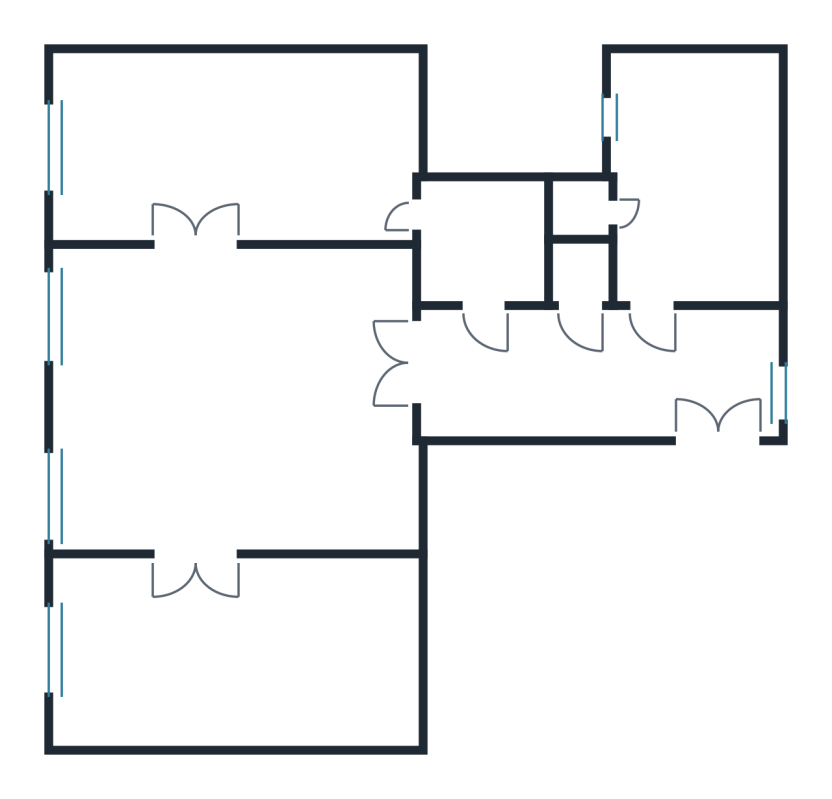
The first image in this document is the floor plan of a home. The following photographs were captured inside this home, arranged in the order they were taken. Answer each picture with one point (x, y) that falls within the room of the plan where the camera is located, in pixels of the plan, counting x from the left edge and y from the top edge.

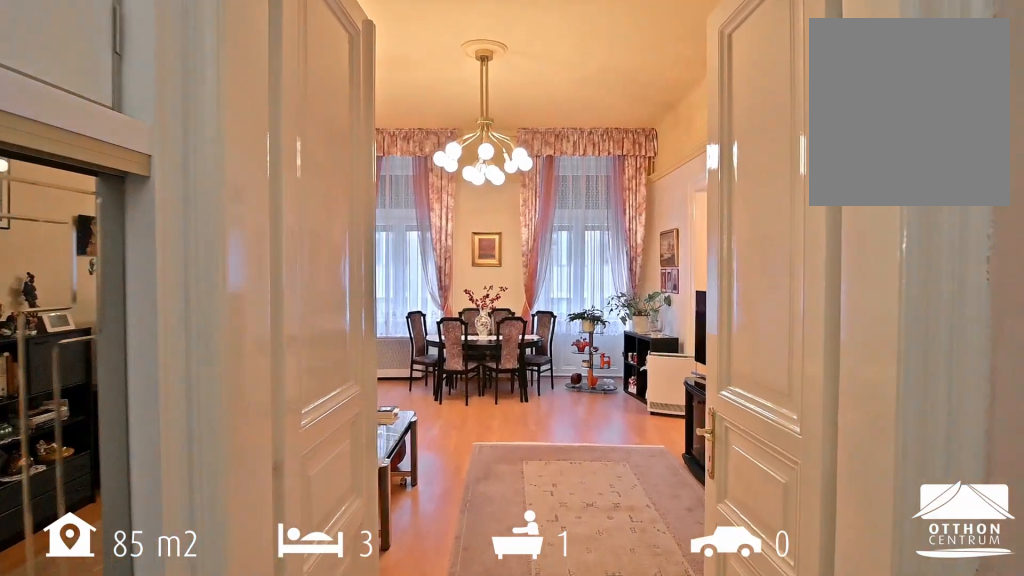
(240, 420)
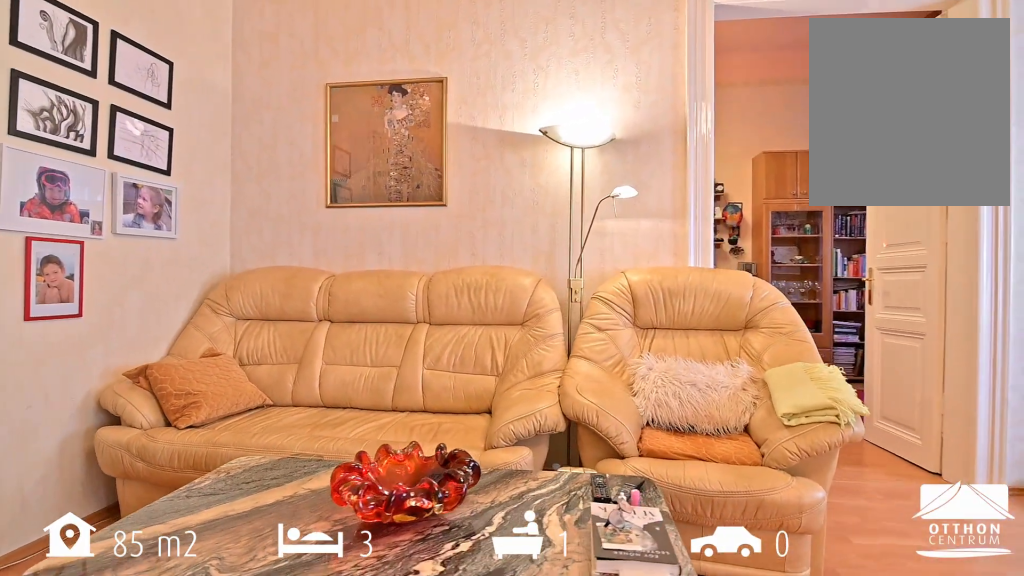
(240, 420)
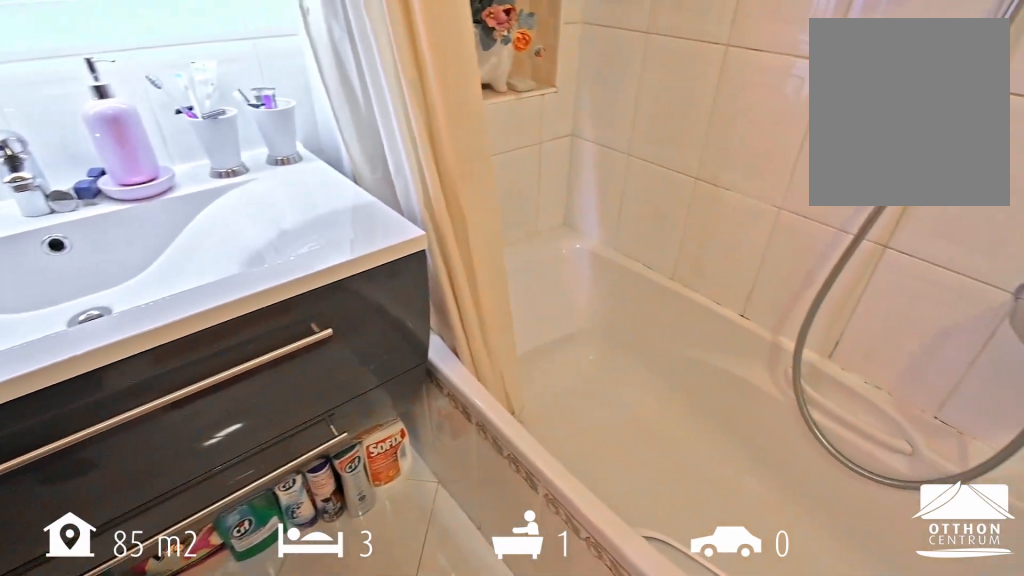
(492, 248)
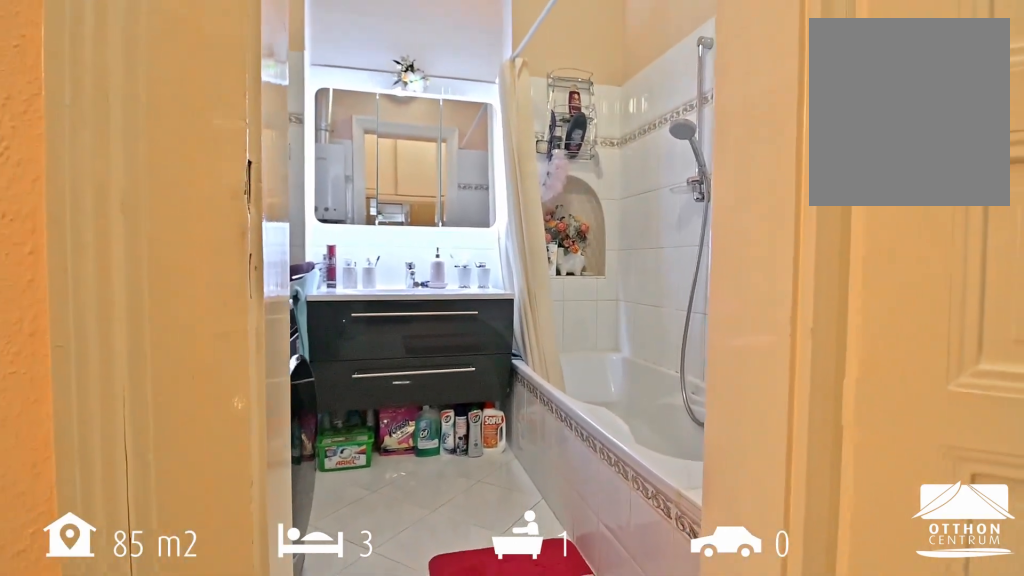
(443, 273)
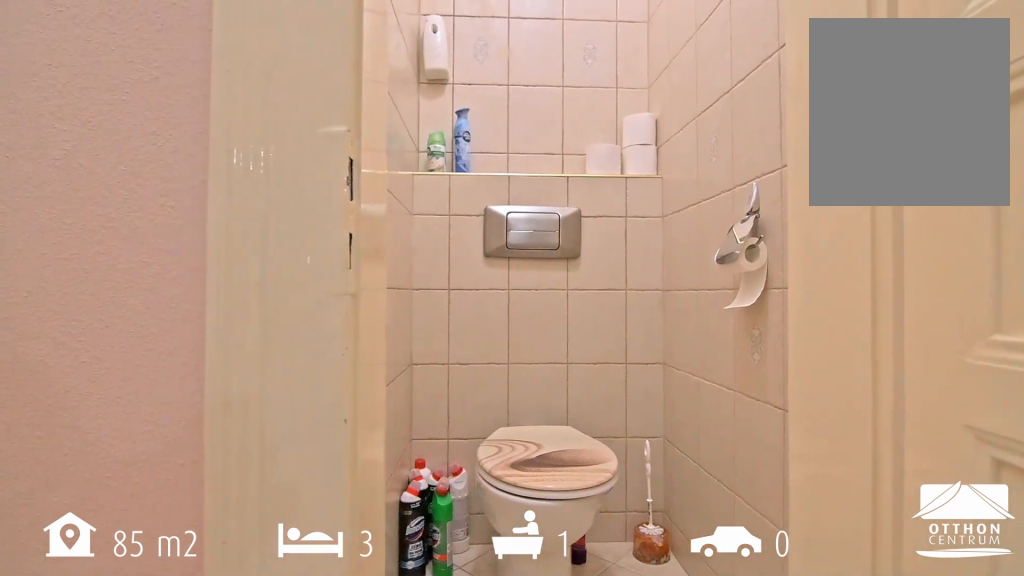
(587, 255)
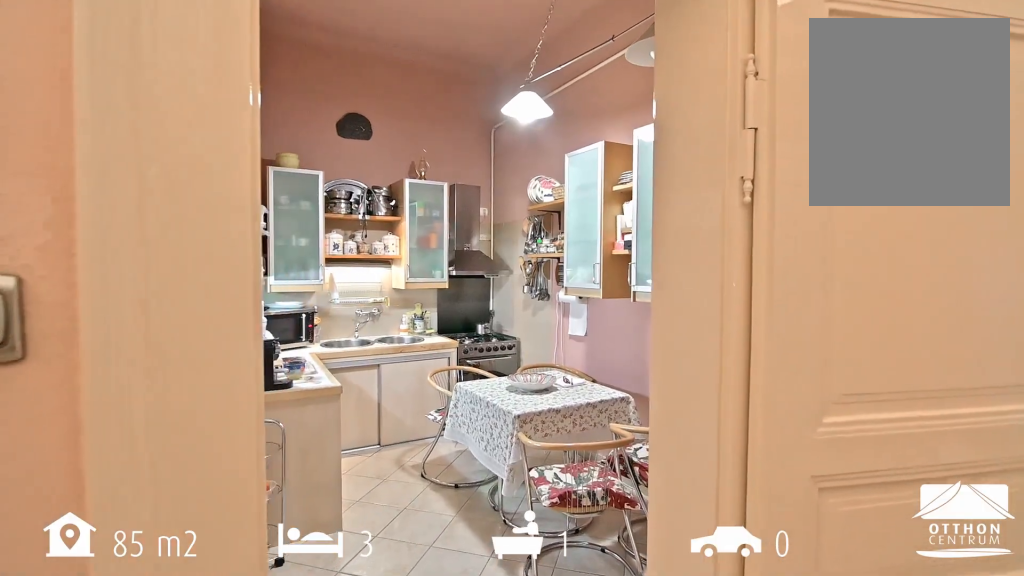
(708, 167)
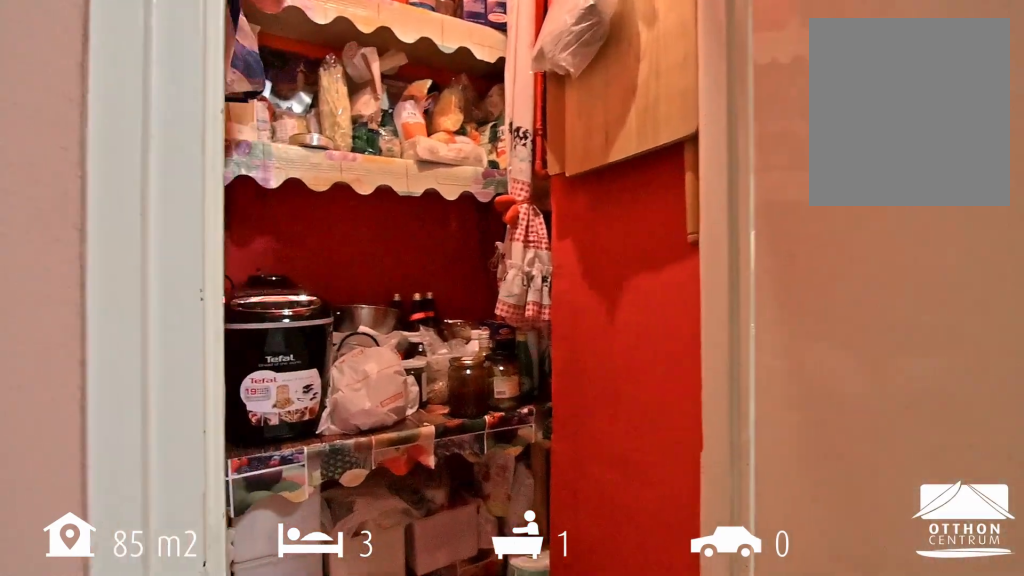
(708, 167)
